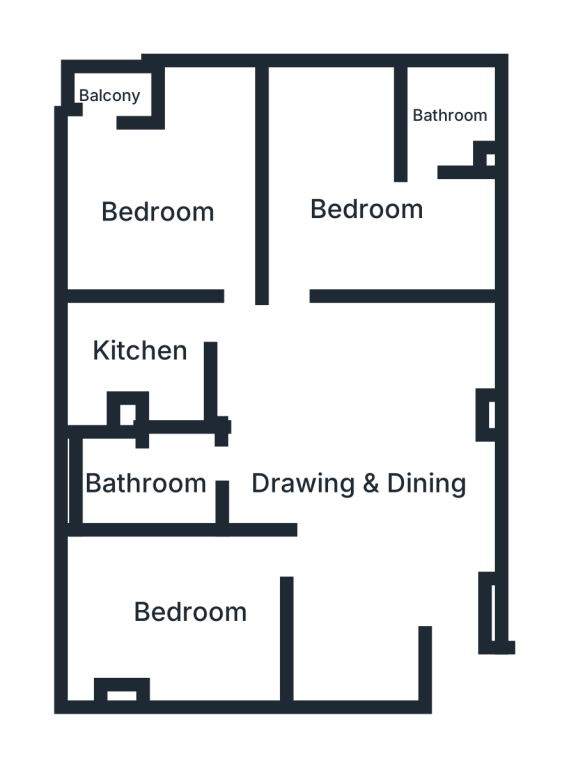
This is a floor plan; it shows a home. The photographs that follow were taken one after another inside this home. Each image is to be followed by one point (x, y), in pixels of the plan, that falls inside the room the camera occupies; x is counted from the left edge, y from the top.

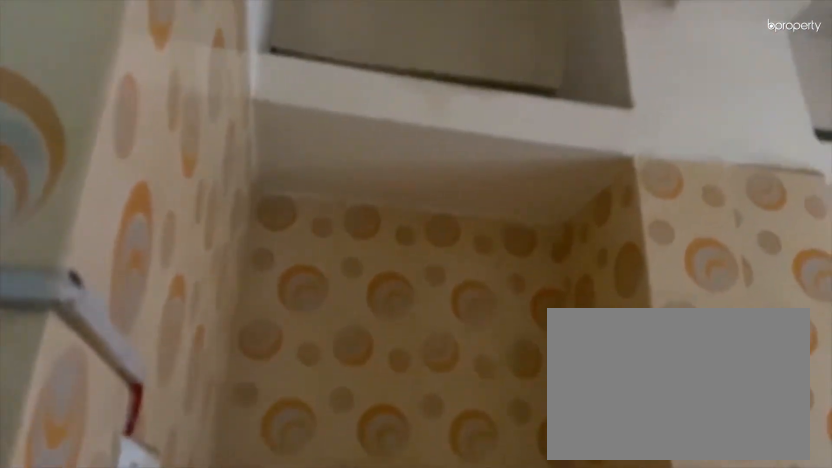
(143, 349)
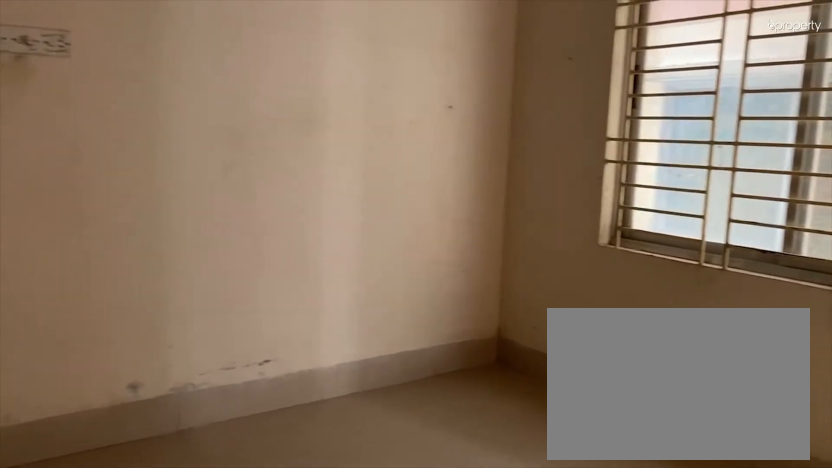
(154, 213)
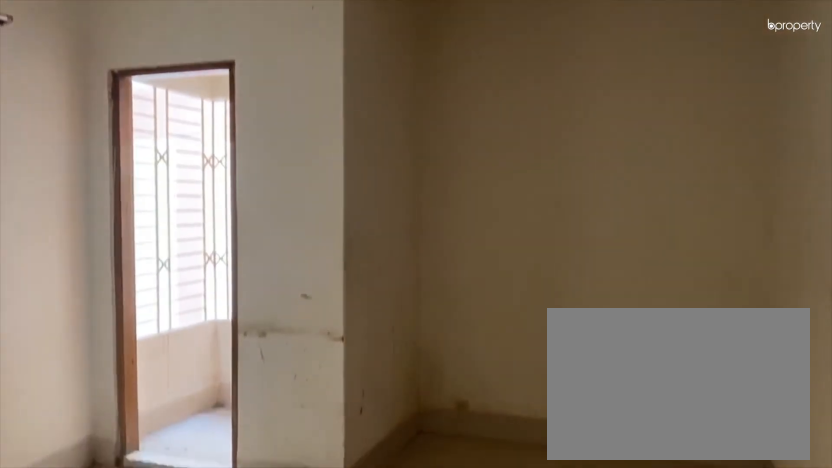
(154, 213)
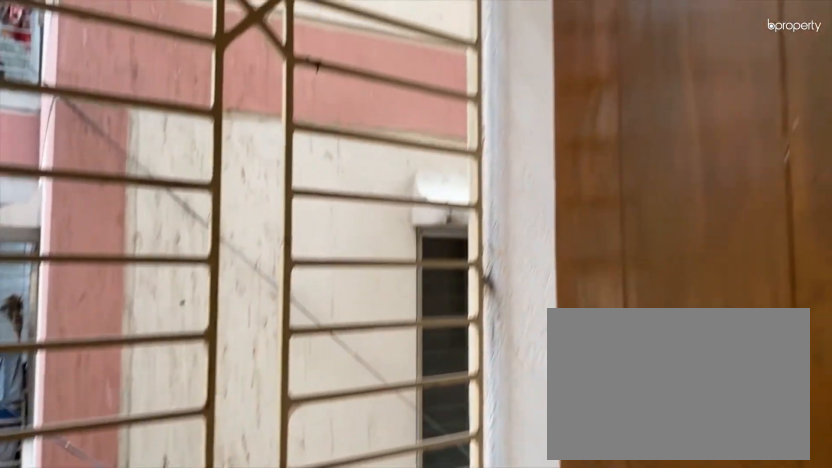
(110, 96)
